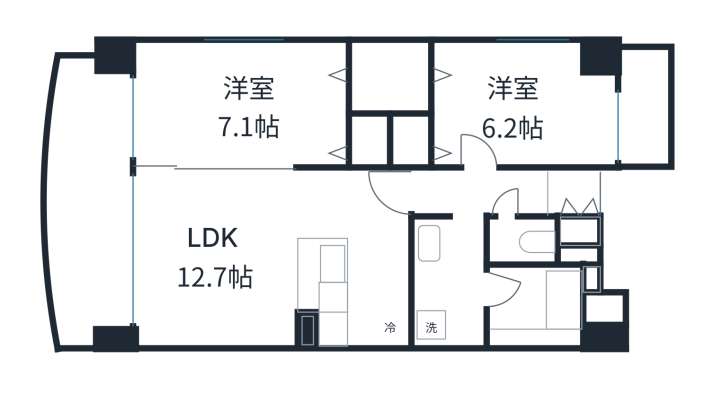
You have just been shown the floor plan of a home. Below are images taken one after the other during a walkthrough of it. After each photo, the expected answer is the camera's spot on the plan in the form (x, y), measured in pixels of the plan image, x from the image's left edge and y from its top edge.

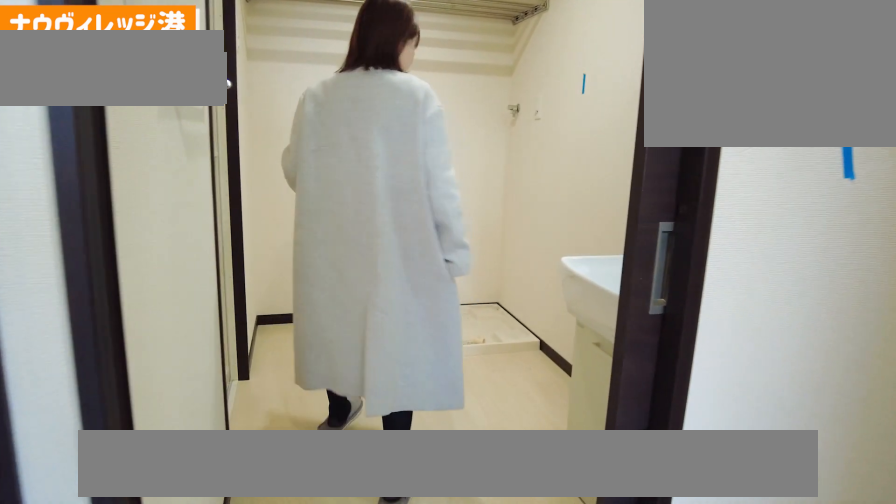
(453, 284)
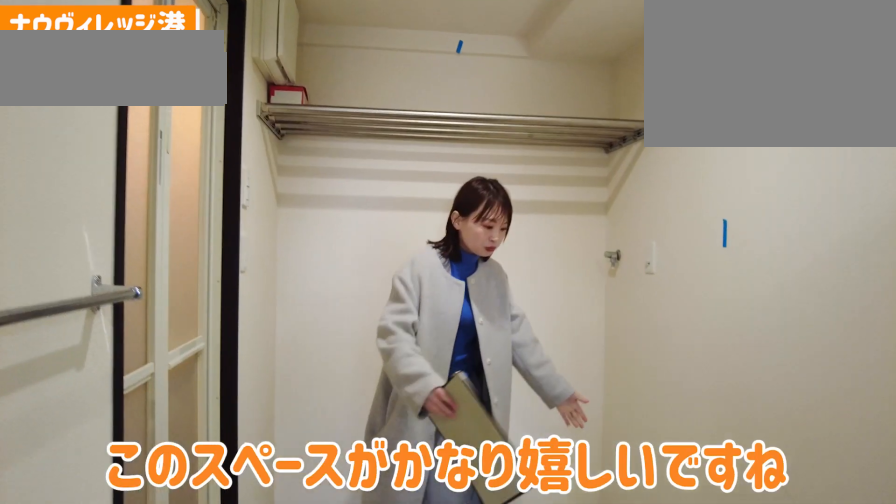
(453, 284)
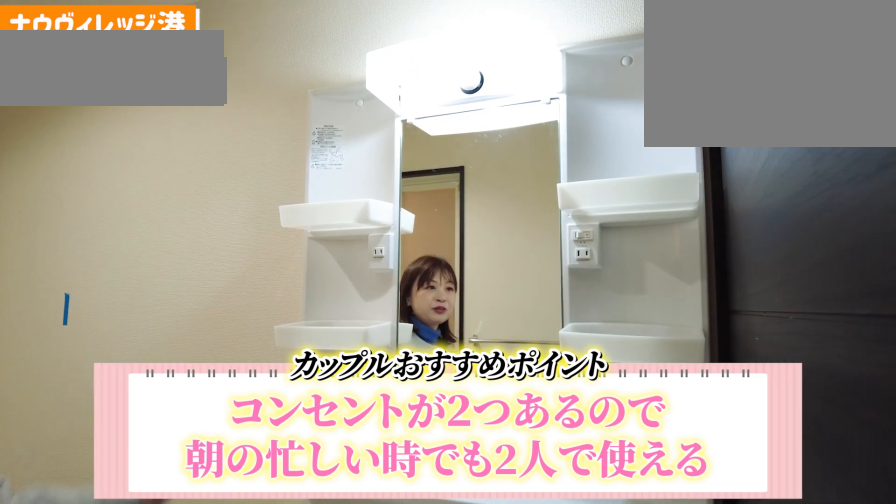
(453, 284)
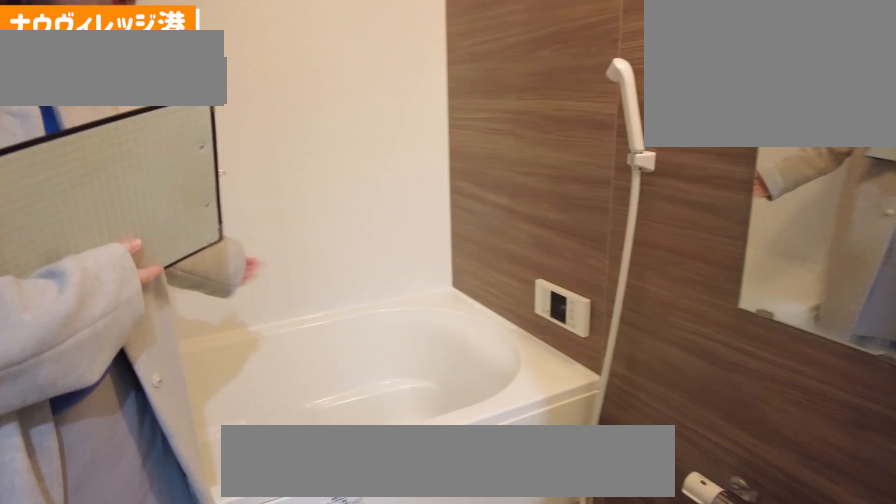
(524, 300)
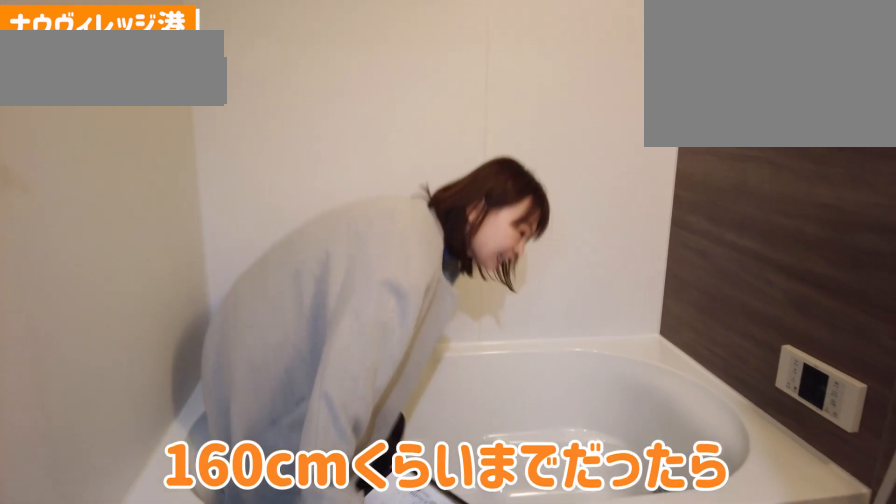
(525, 300)
